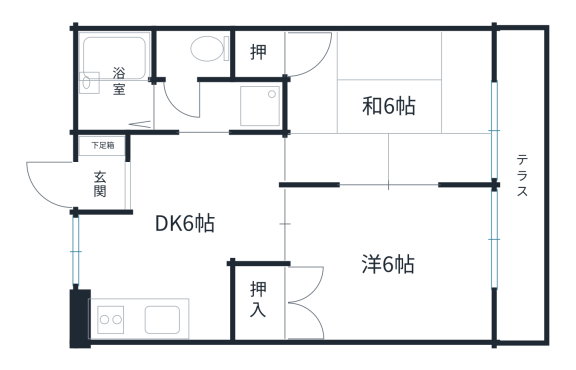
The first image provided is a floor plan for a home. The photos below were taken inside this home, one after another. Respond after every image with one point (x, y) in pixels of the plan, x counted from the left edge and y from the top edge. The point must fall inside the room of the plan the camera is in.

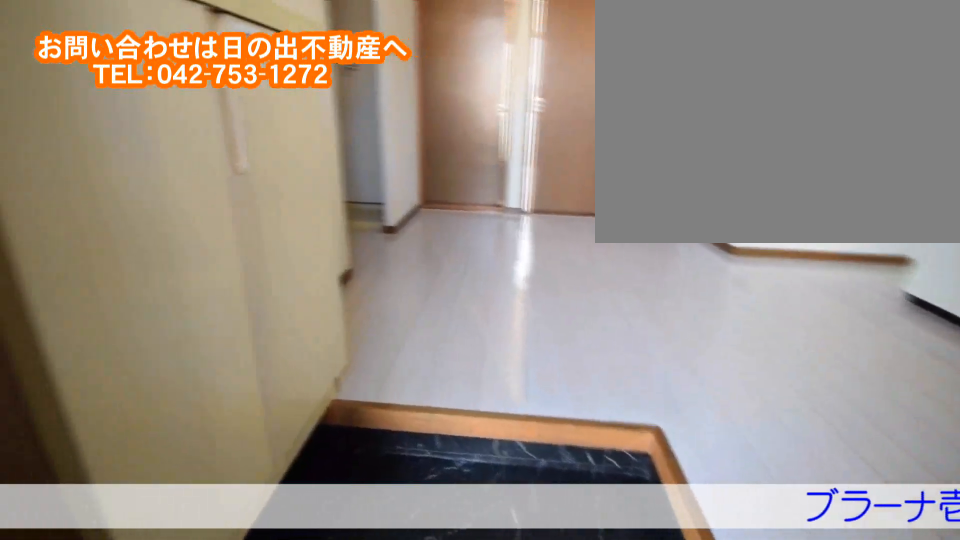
(125, 183)
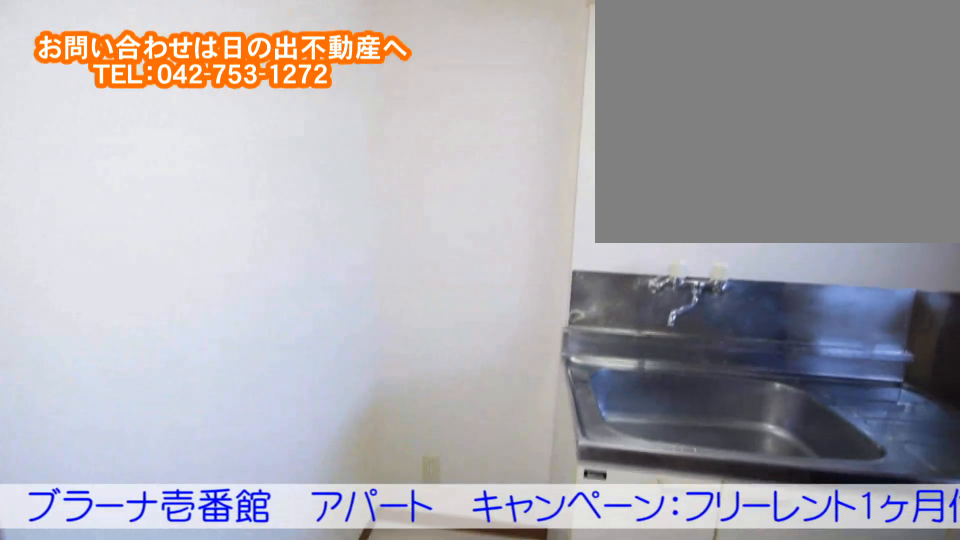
(189, 247)
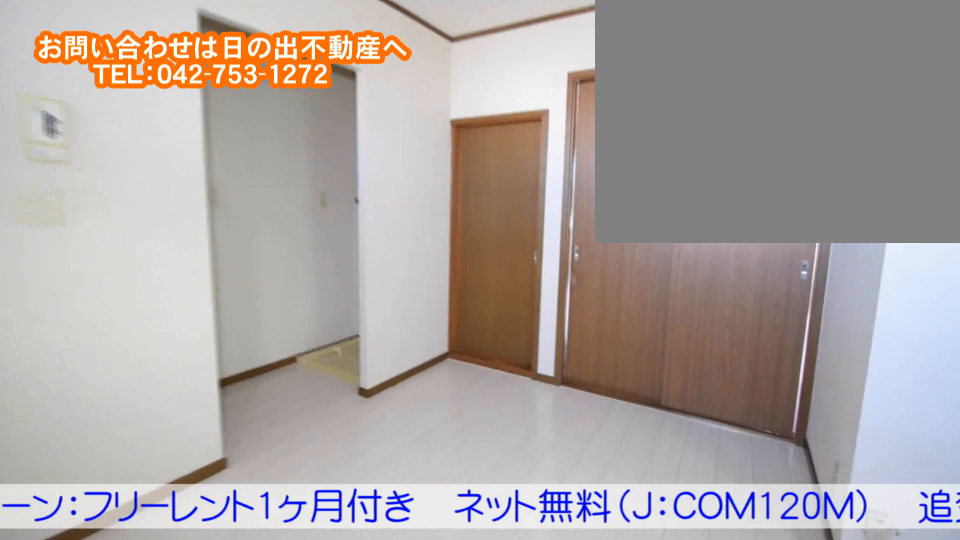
(189, 247)
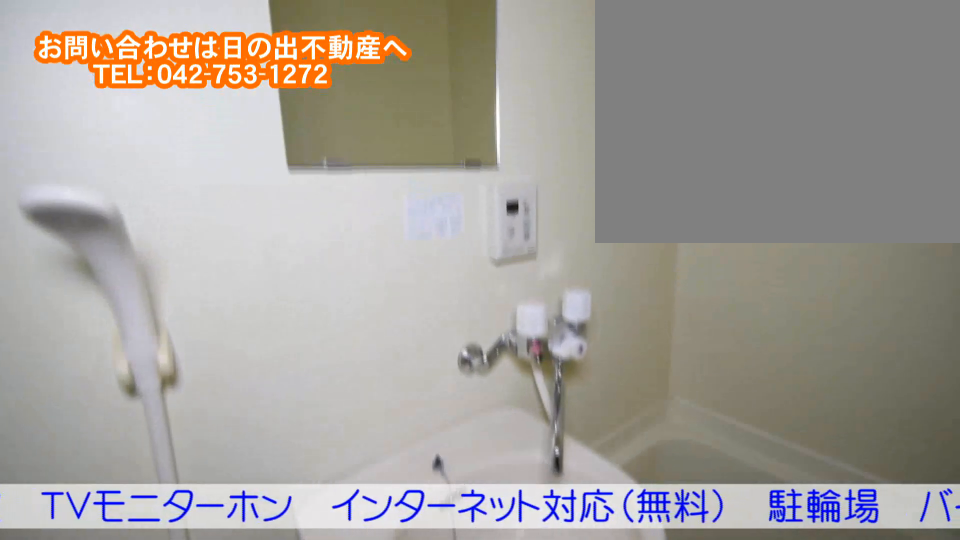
(116, 95)
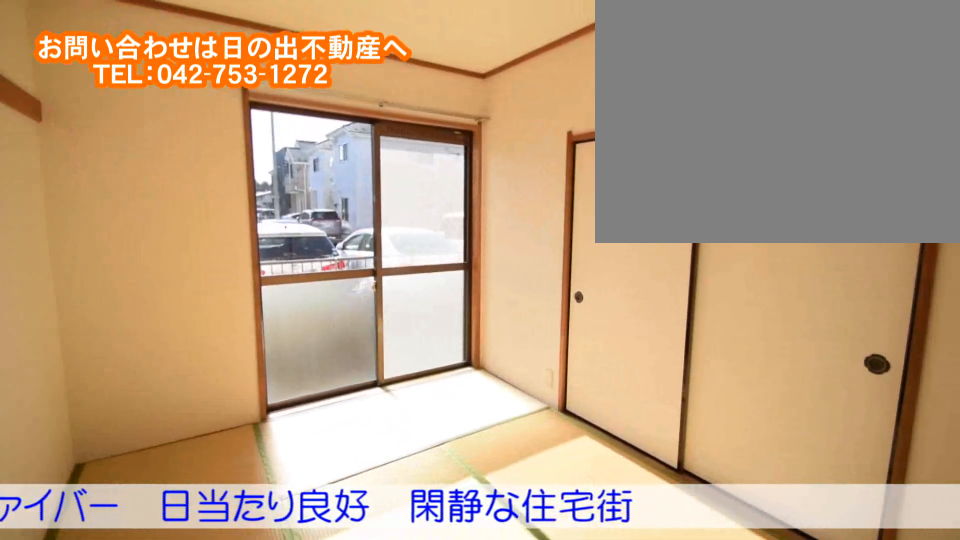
(438, 105)
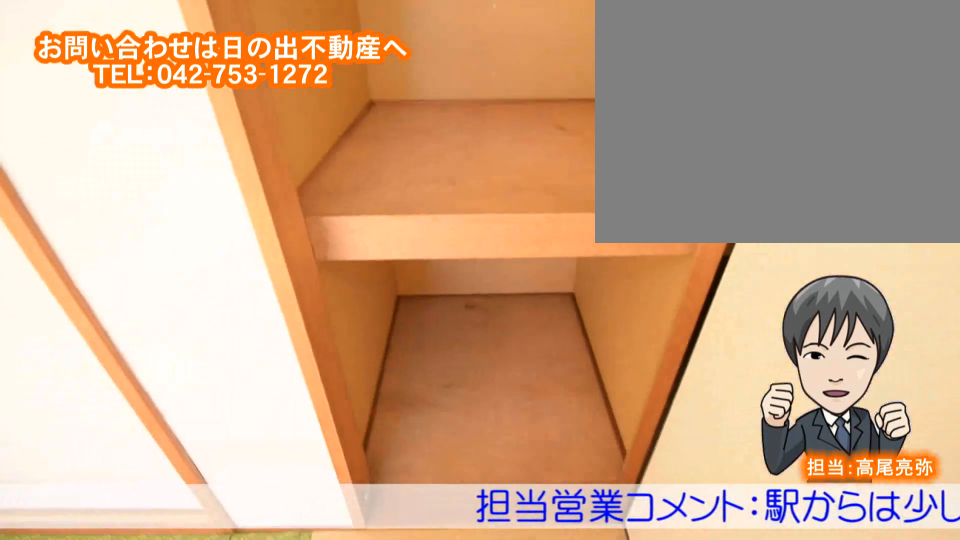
(438, 105)
